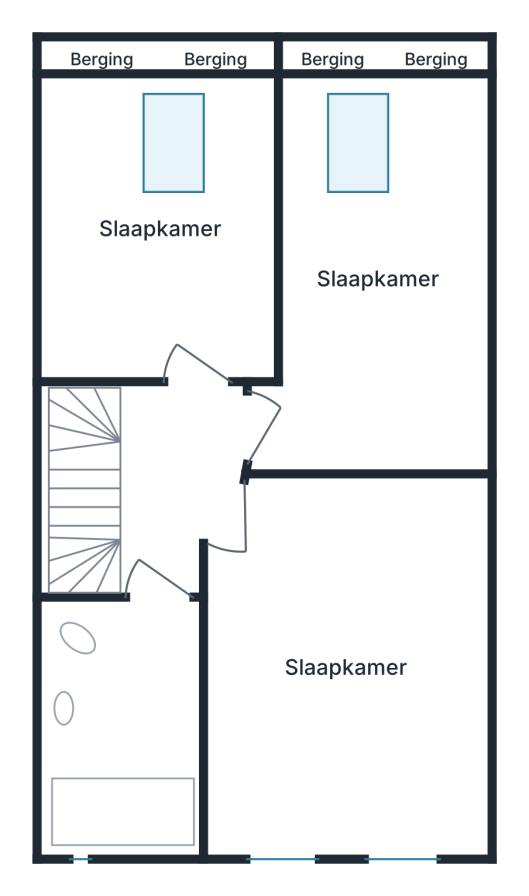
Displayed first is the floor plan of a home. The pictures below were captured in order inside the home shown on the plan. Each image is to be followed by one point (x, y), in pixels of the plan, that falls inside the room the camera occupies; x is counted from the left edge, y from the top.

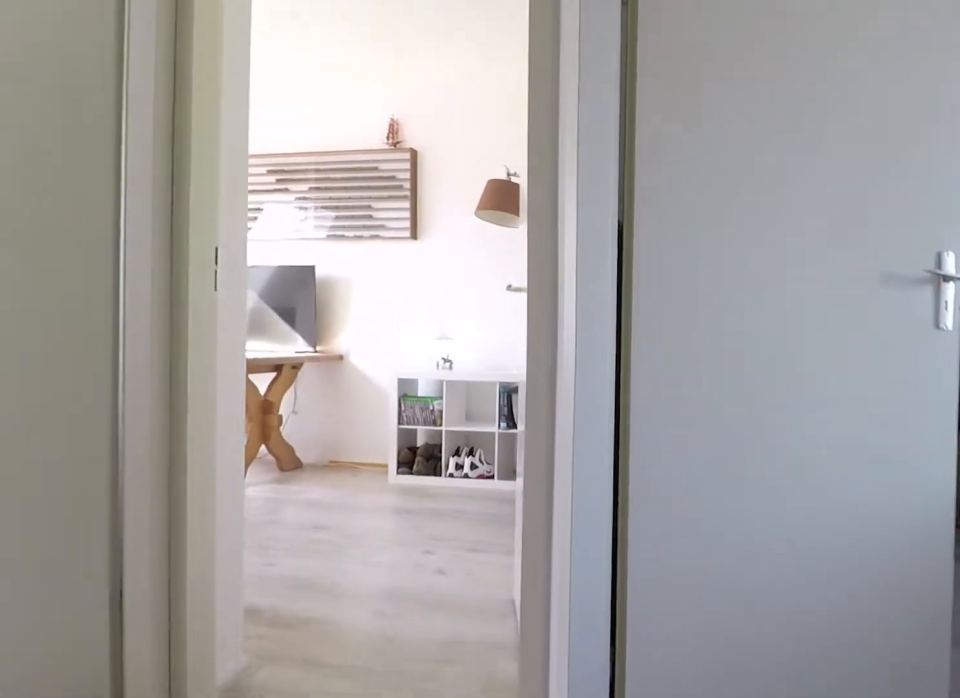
(155, 513)
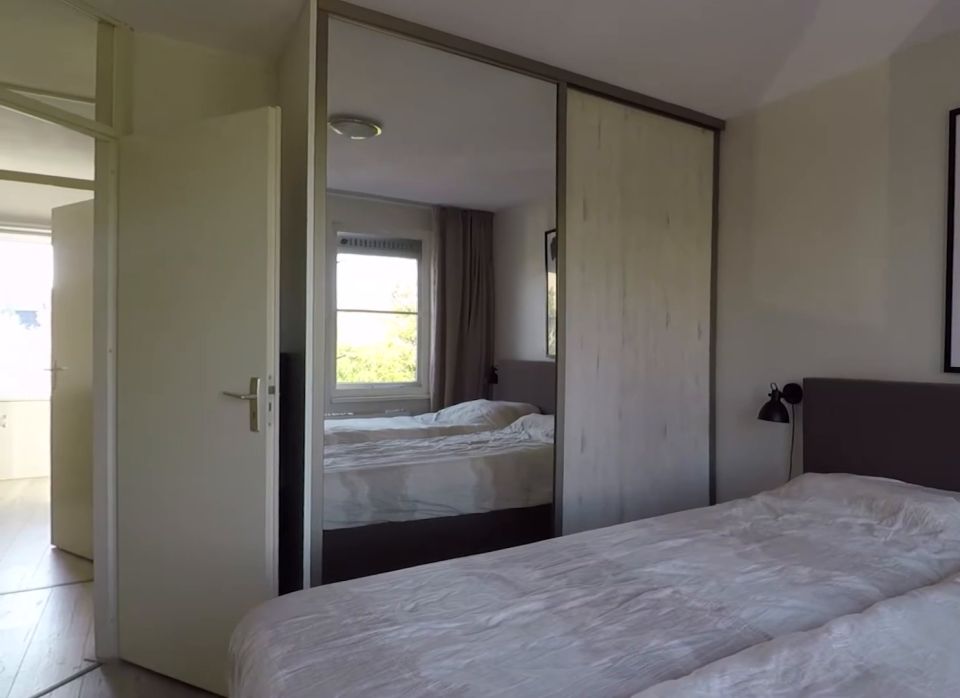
(350, 758)
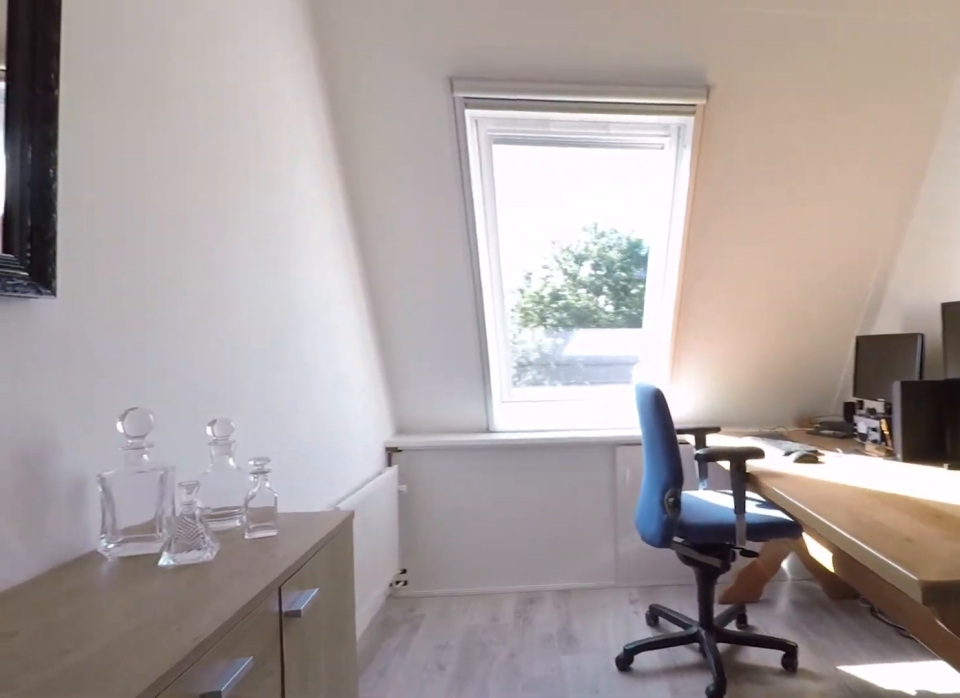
(477, 284)
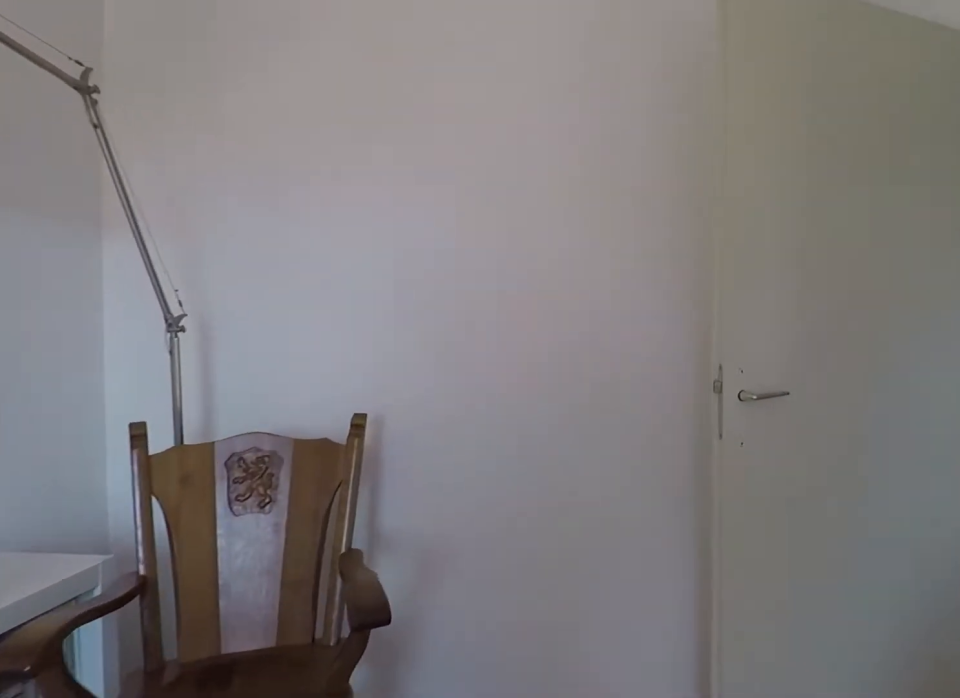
(477, 284)
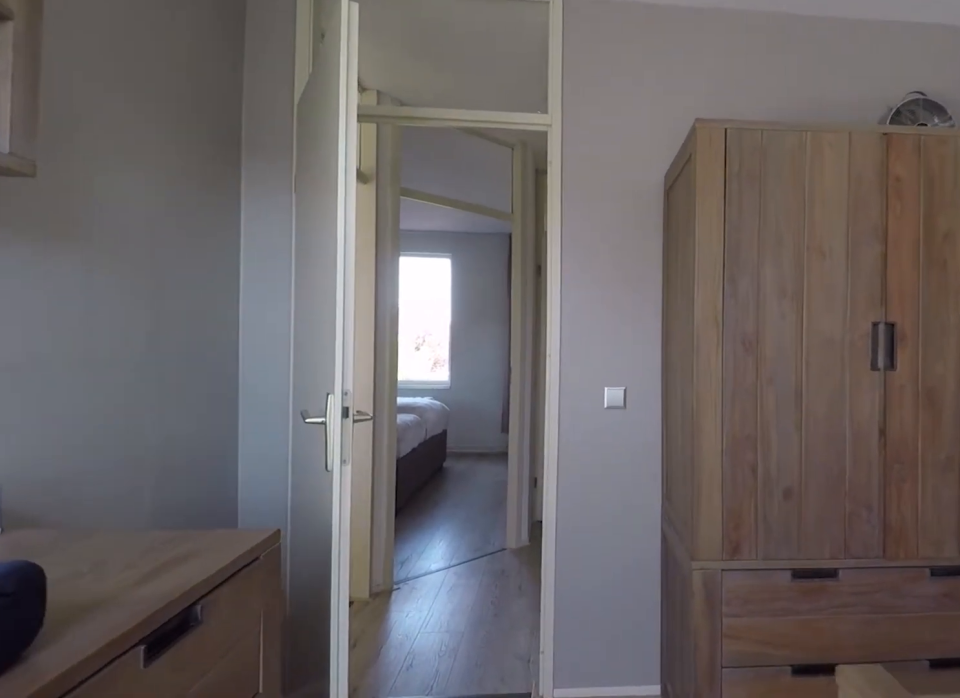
(162, 131)
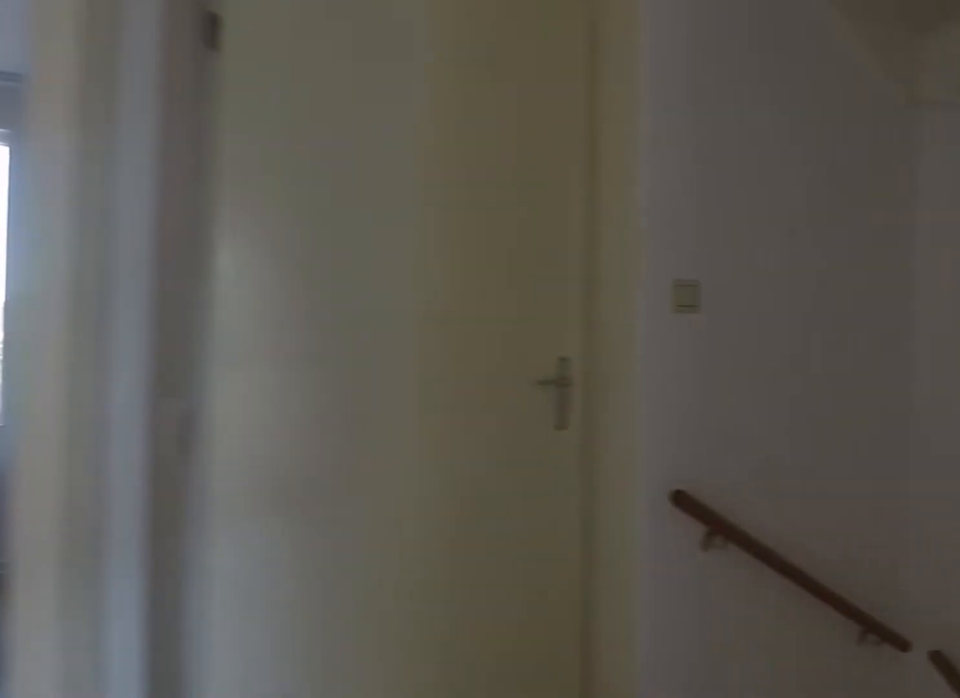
(155, 513)
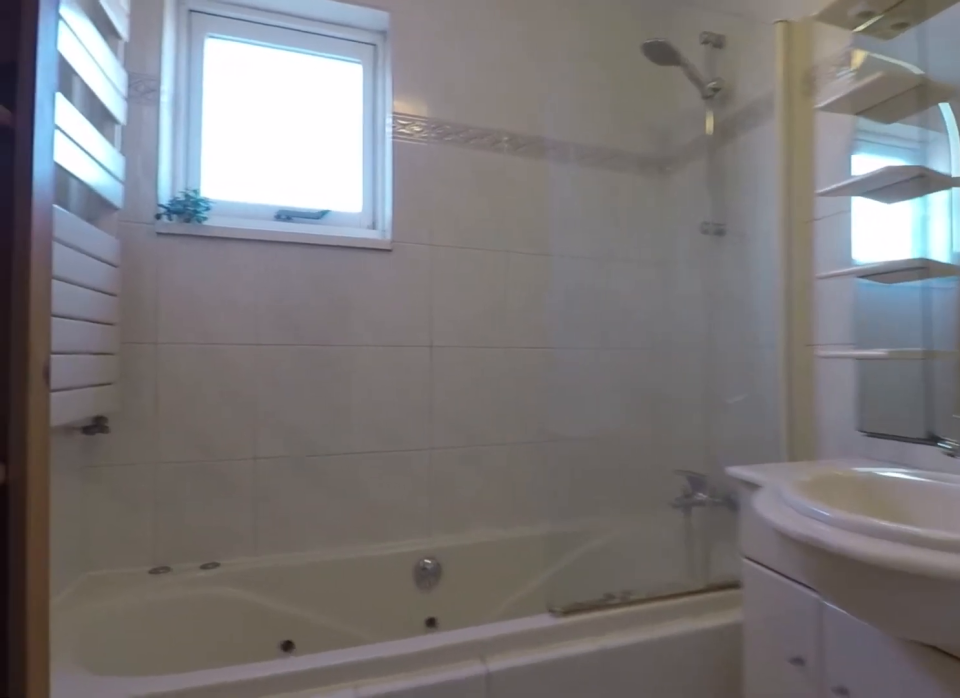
(122, 726)
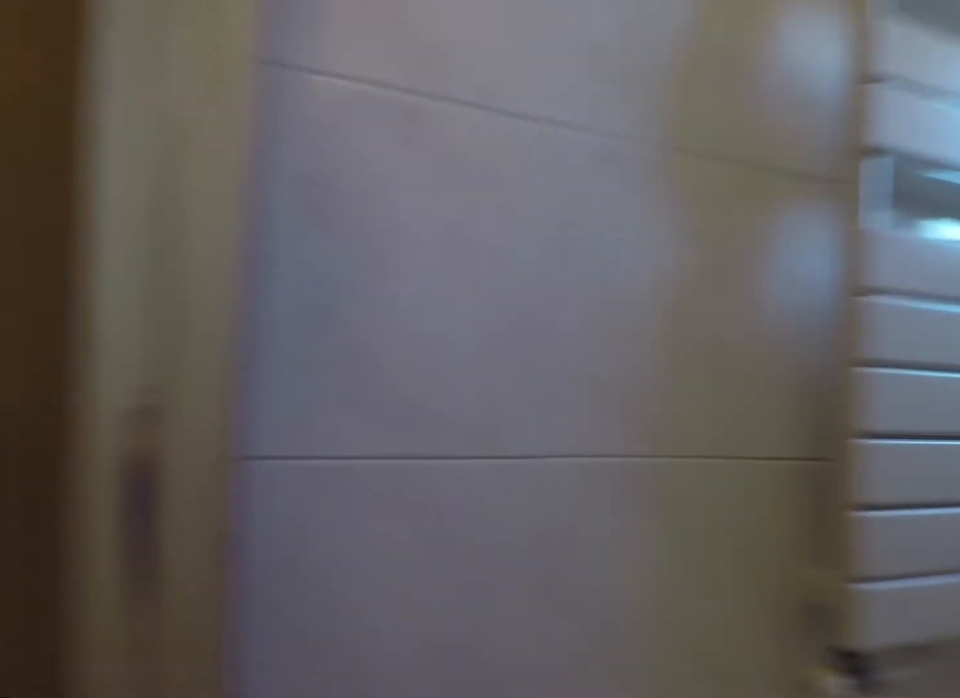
(122, 726)
